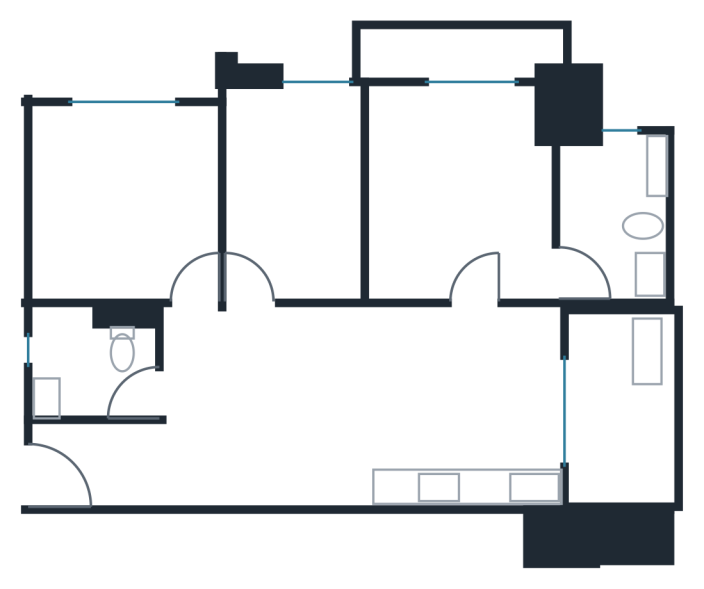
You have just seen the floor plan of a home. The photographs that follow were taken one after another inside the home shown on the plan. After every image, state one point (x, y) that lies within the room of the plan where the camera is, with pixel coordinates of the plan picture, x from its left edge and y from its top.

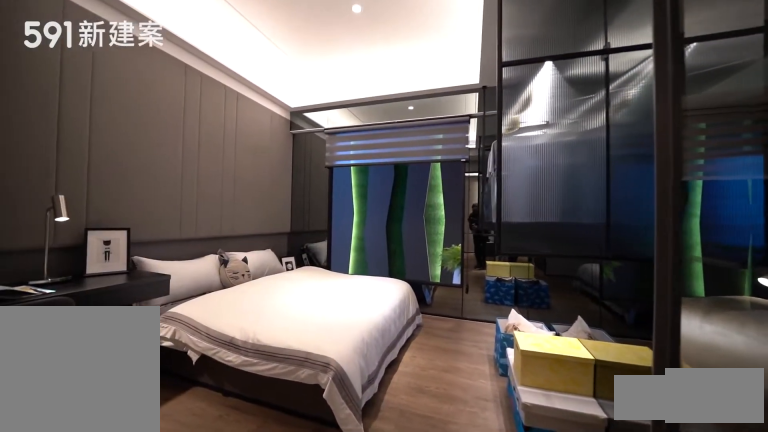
(120, 198)
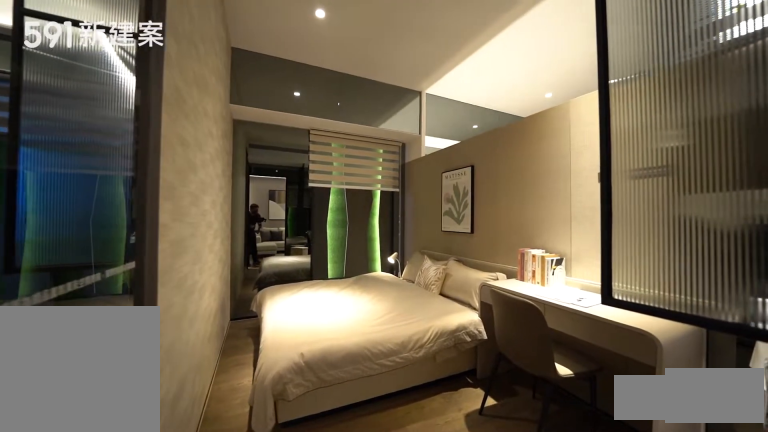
(298, 186)
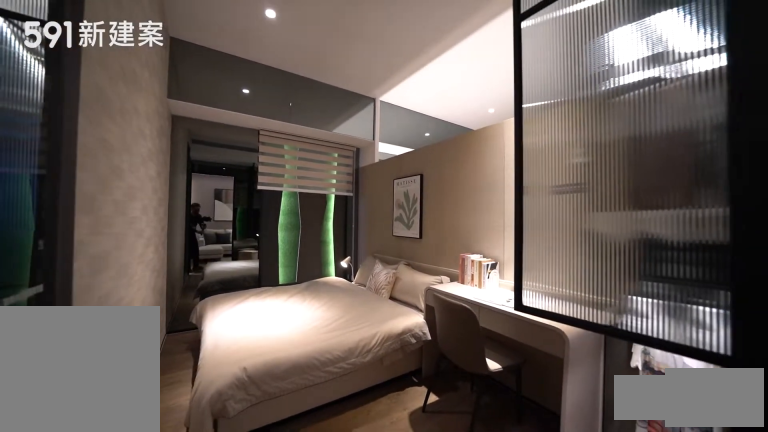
(298, 186)
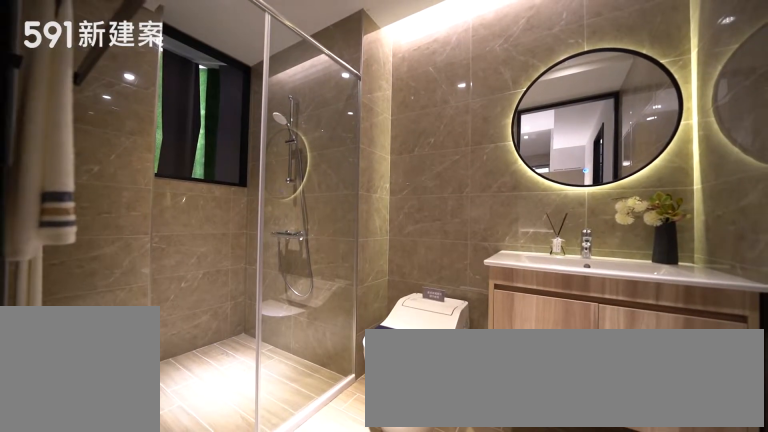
(621, 214)
